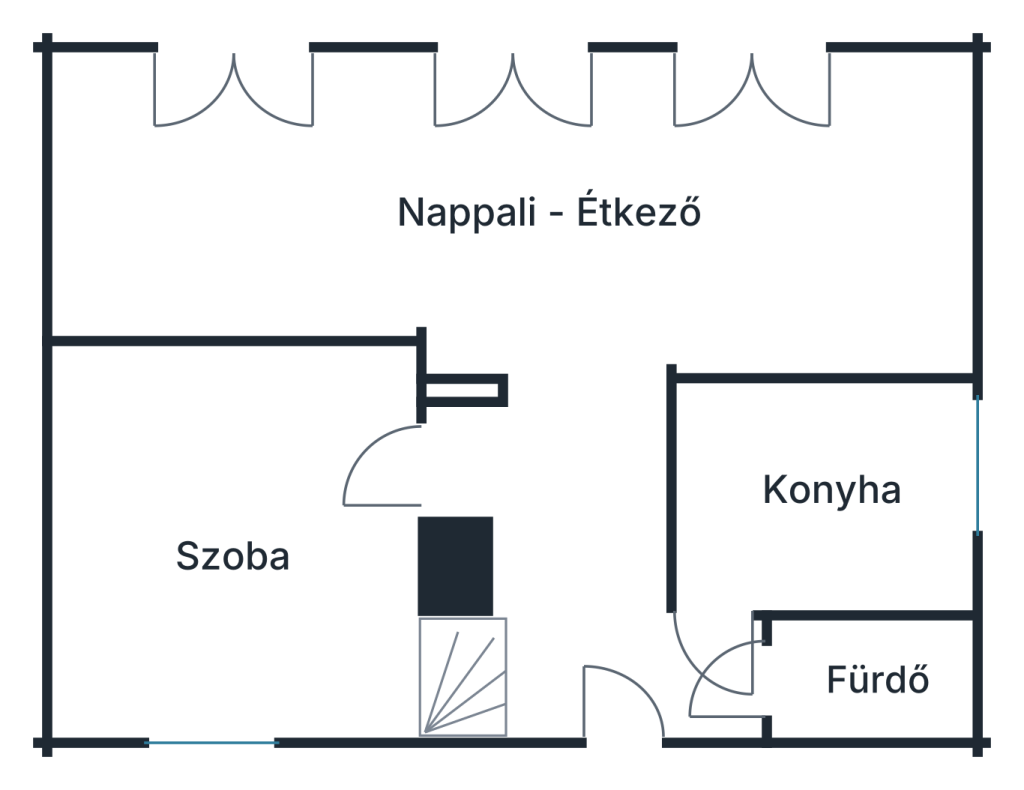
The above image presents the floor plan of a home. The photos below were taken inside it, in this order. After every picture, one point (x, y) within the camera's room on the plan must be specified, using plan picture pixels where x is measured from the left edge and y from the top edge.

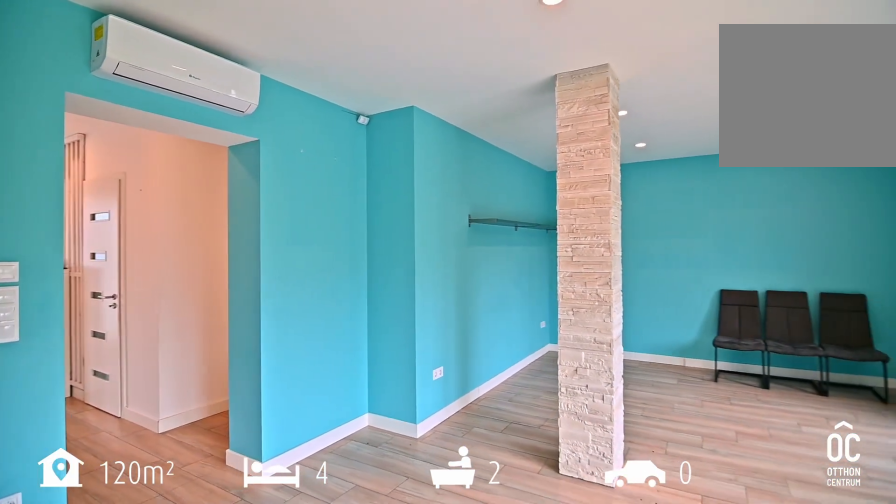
(543, 214)
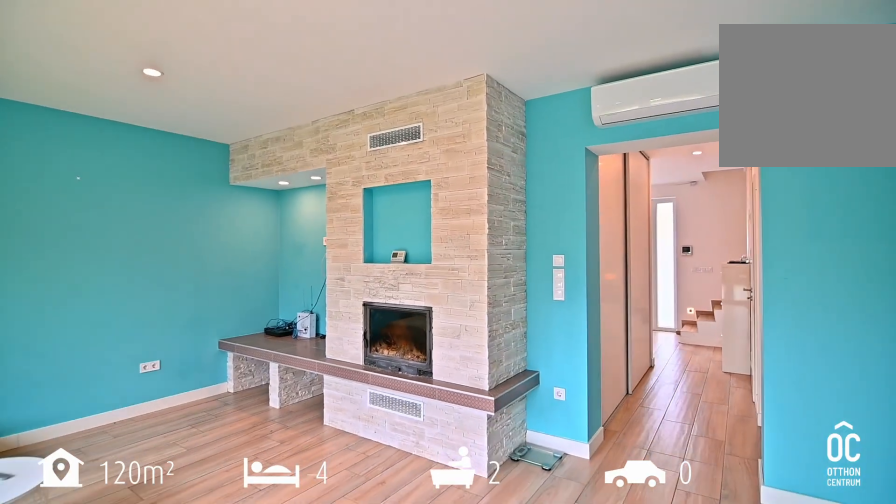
(543, 214)
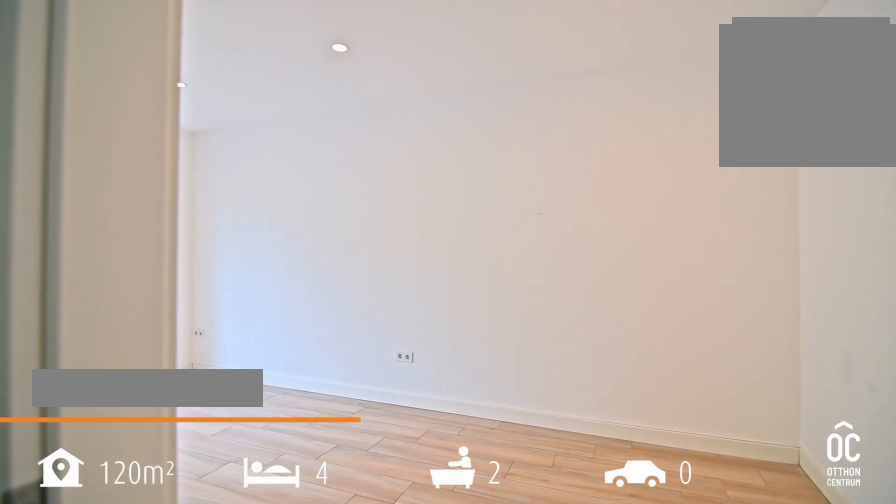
(231, 546)
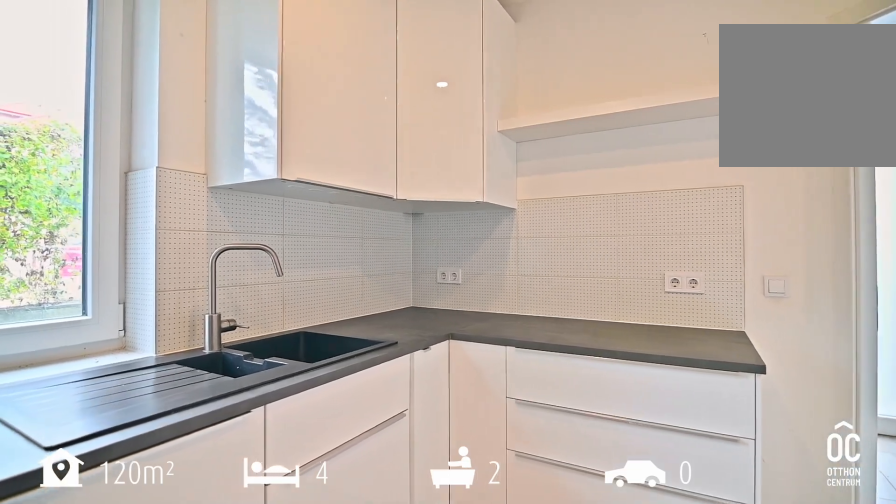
(827, 496)
